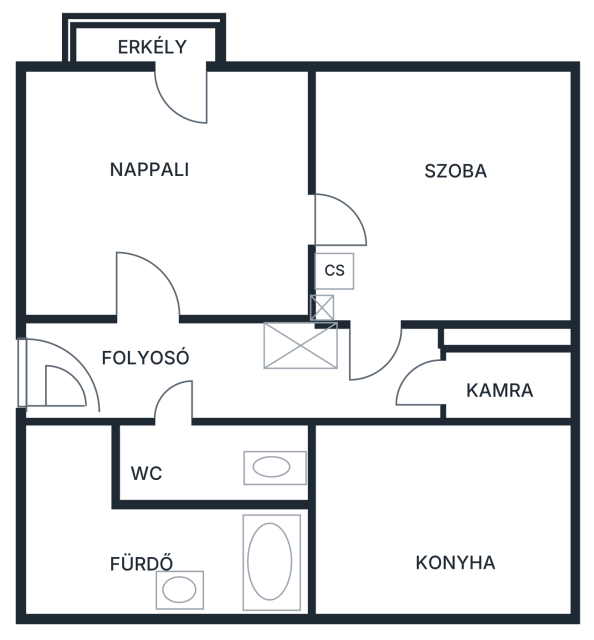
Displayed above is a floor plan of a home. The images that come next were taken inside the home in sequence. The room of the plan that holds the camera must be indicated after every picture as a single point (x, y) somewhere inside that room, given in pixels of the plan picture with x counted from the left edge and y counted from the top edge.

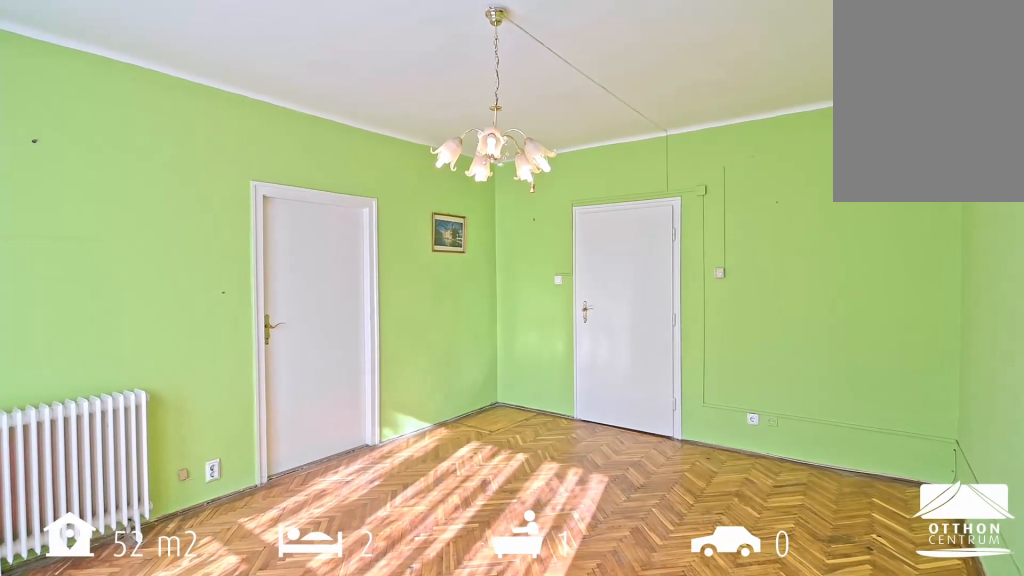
(182, 207)
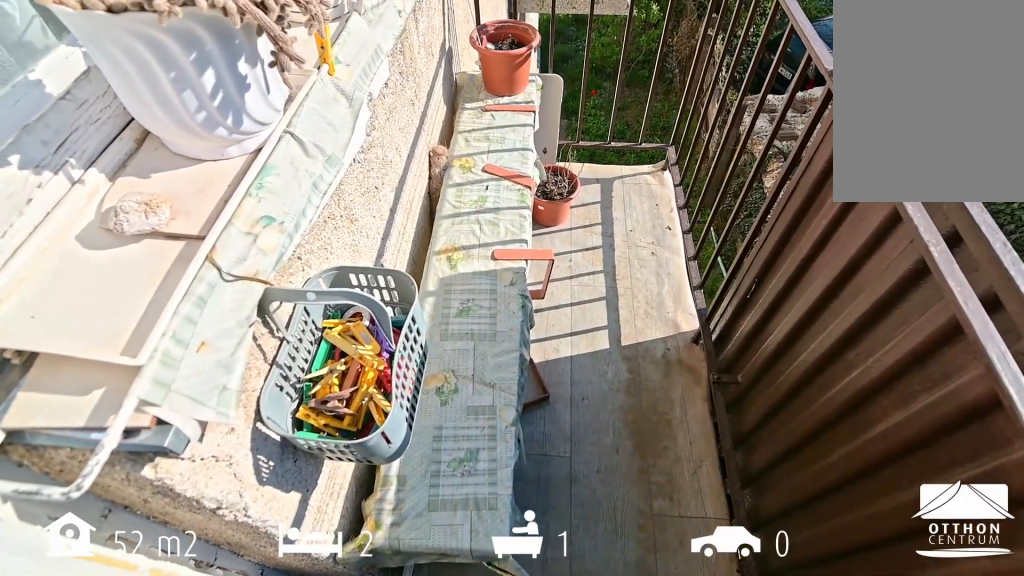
(157, 43)
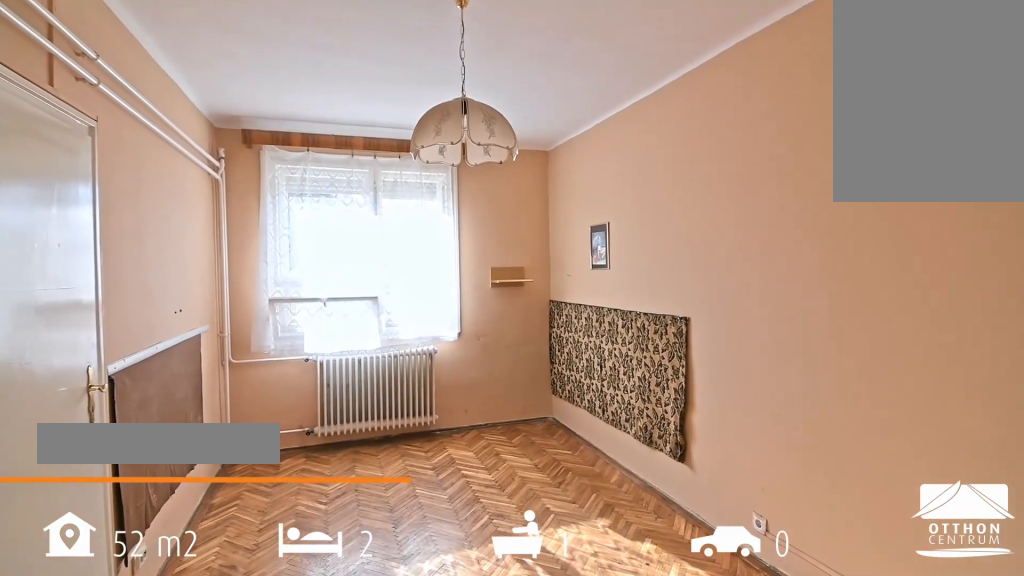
(460, 214)
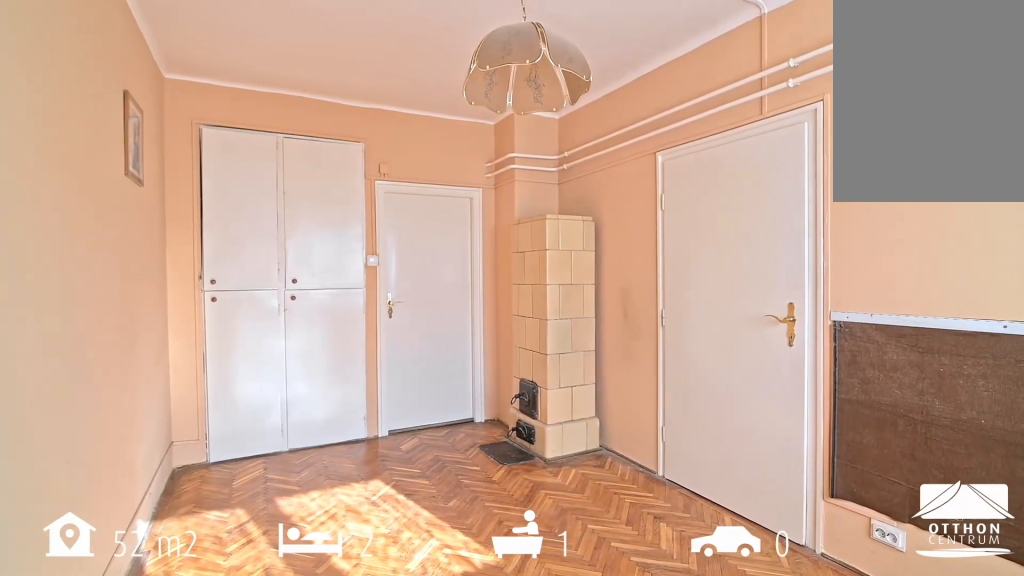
(460, 214)
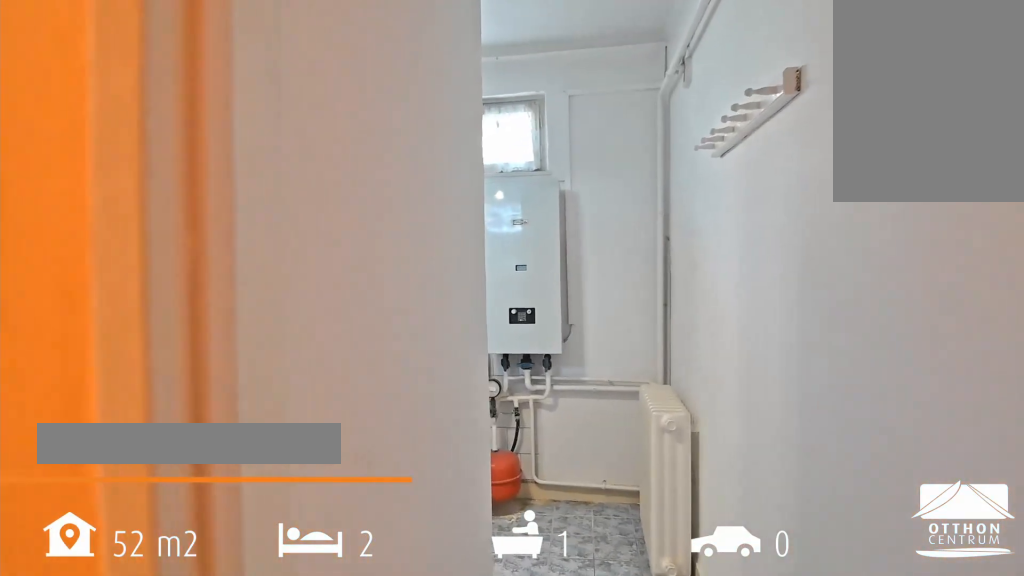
(81, 556)
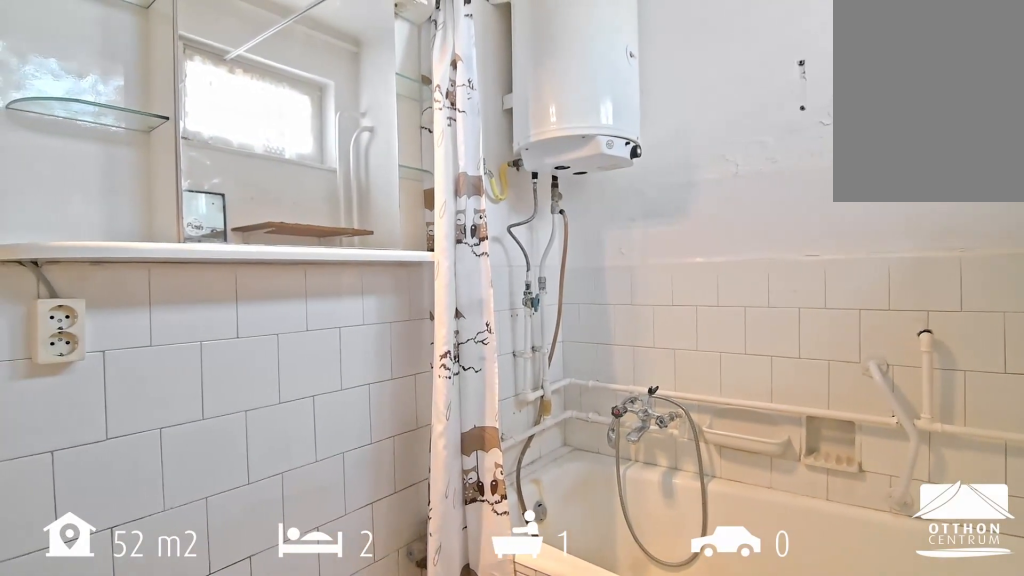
(81, 554)
